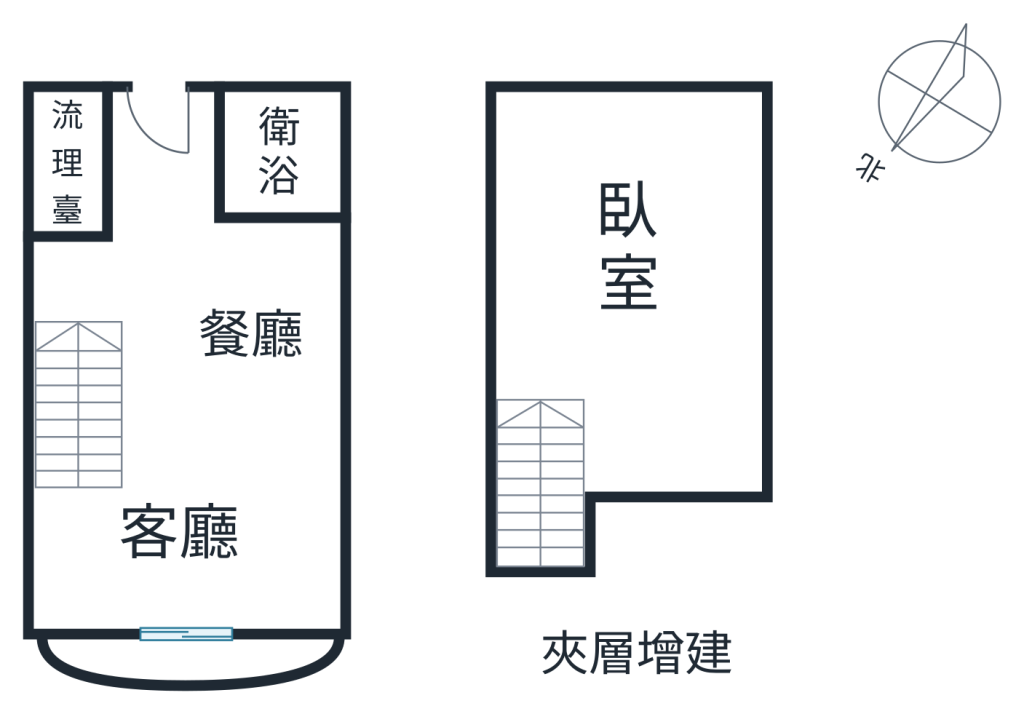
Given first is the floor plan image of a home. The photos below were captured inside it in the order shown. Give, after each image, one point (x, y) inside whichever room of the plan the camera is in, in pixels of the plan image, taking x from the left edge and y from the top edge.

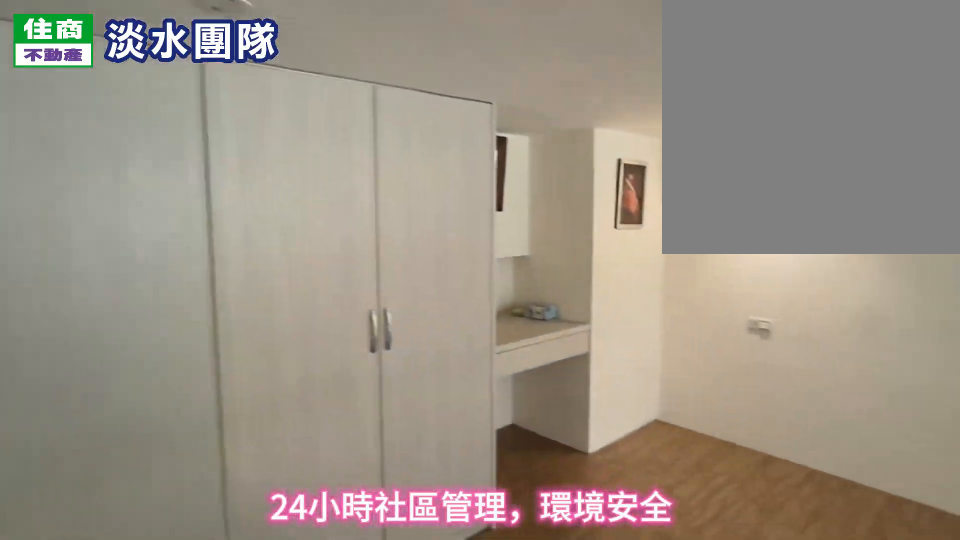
(638, 276)
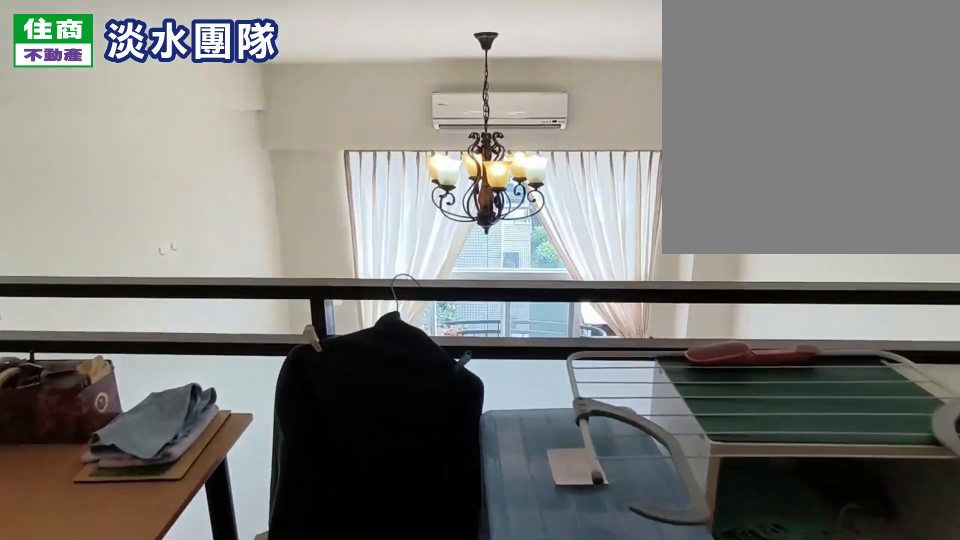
(638, 276)
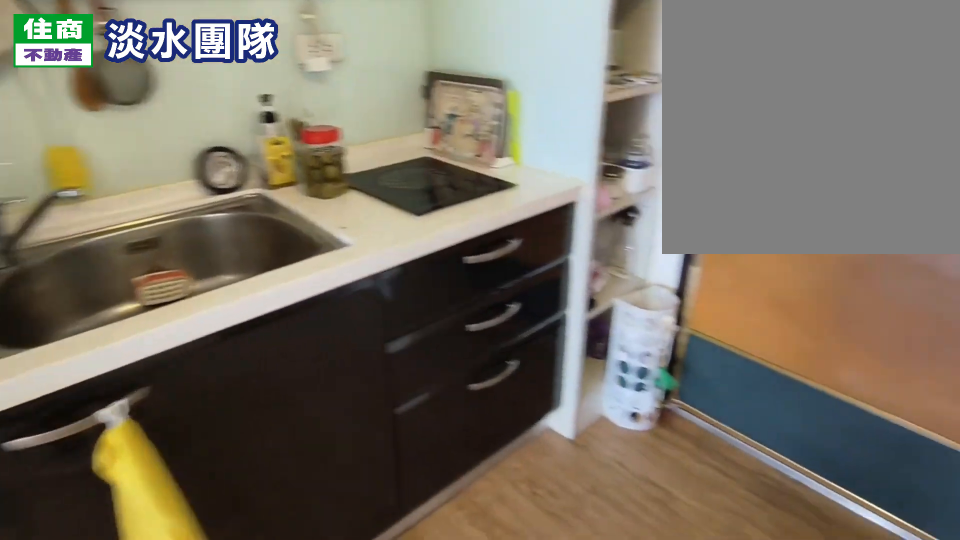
(76, 123)
